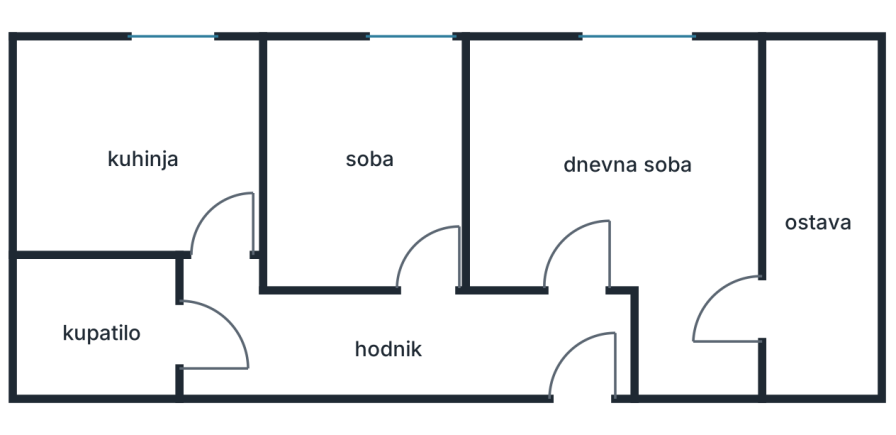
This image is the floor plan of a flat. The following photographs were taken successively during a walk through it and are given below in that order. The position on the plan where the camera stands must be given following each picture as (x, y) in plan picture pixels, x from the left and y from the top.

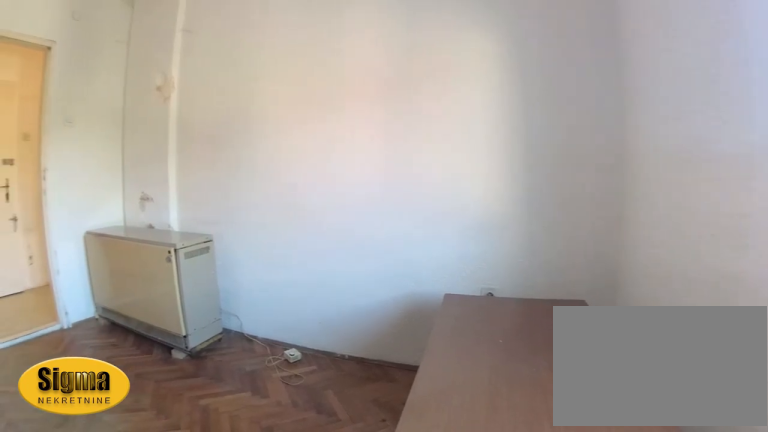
(677, 100)
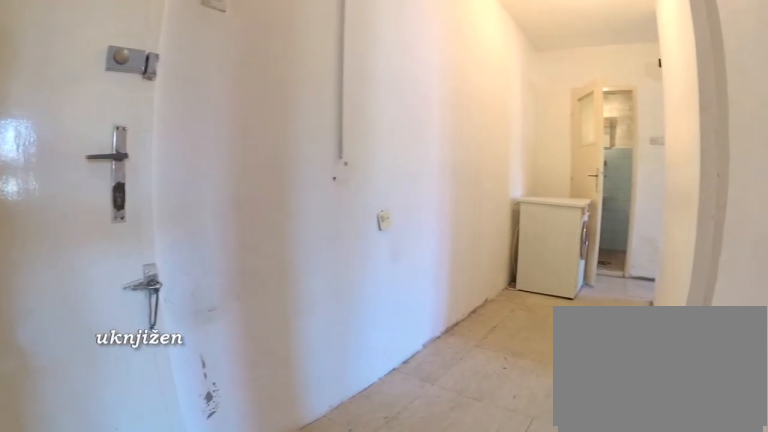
(588, 306)
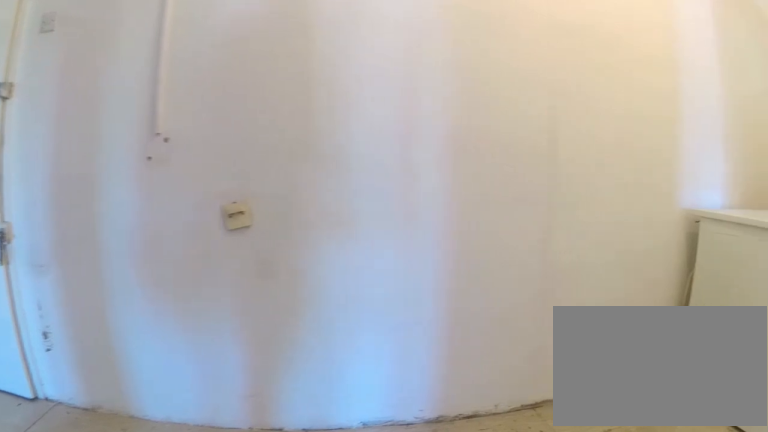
(437, 293)
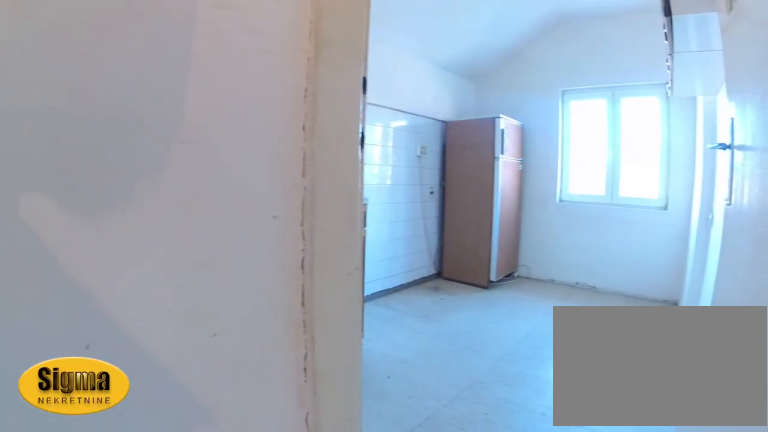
(242, 319)
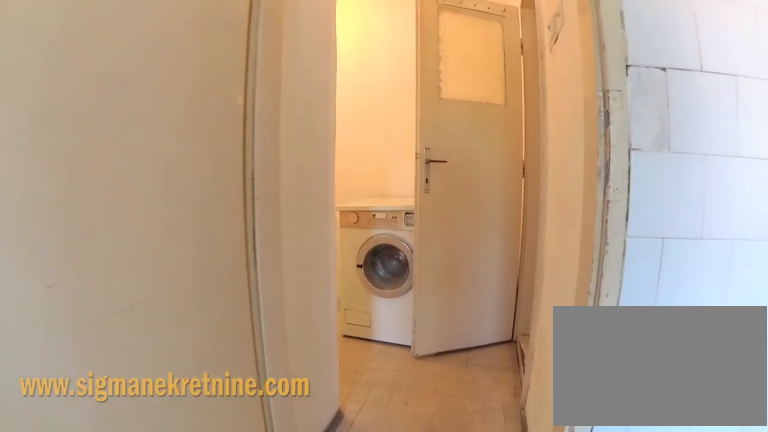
(210, 179)
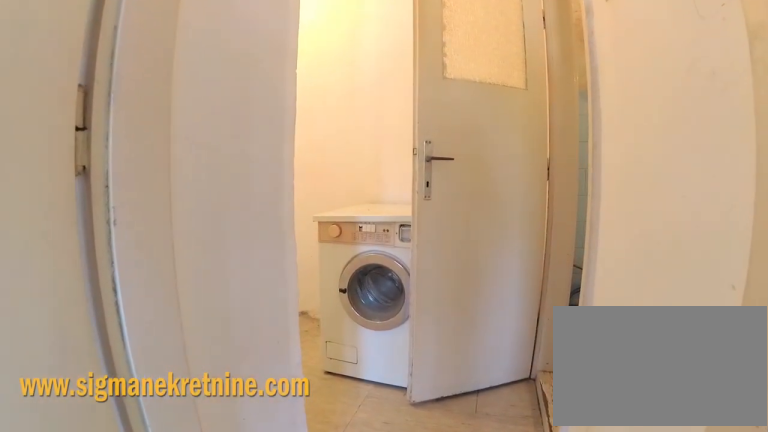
(209, 211)
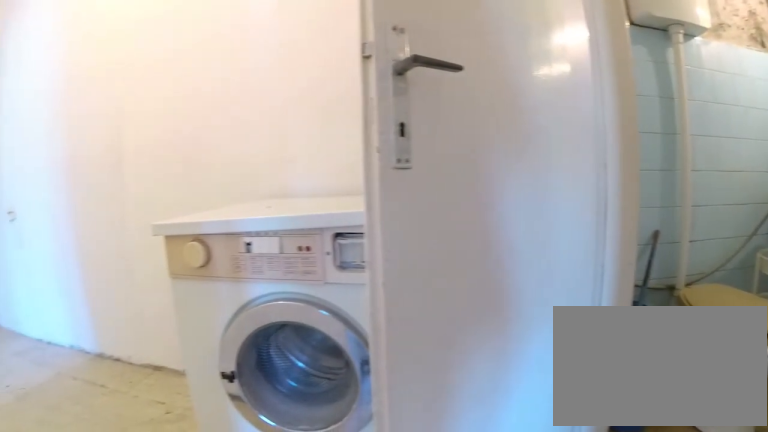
(219, 300)
